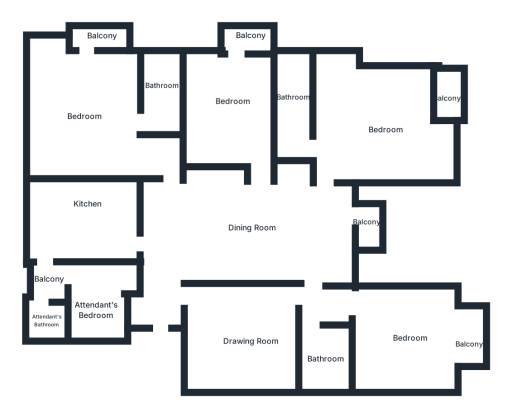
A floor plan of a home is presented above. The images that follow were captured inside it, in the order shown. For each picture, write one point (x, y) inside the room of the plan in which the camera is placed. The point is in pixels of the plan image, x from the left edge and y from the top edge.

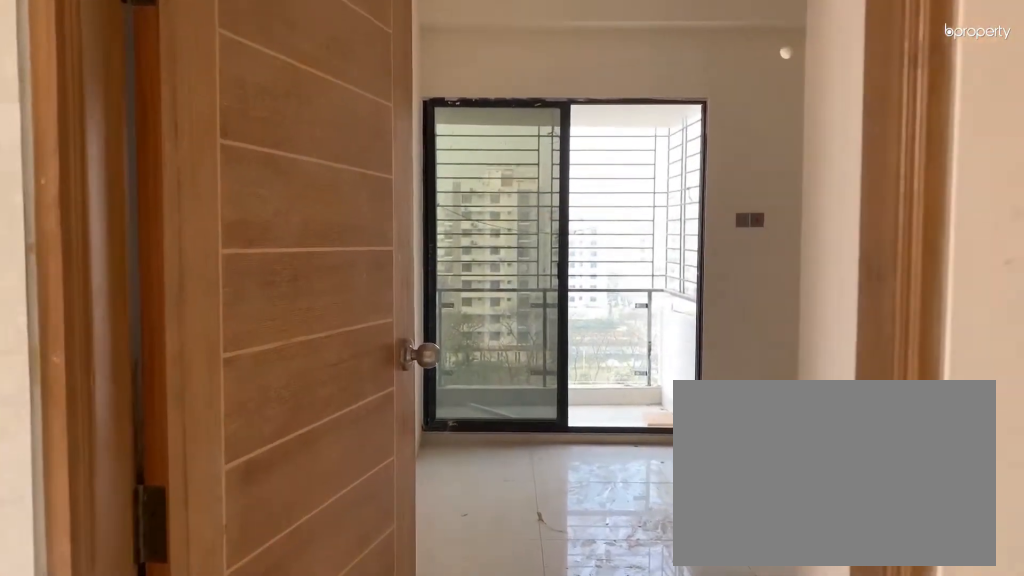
(252, 167)
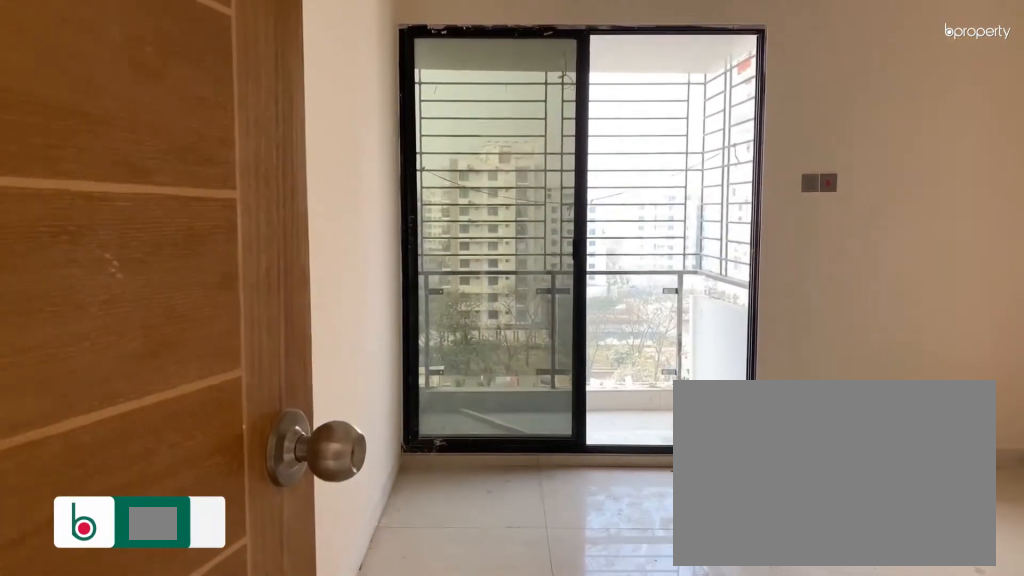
(252, 167)
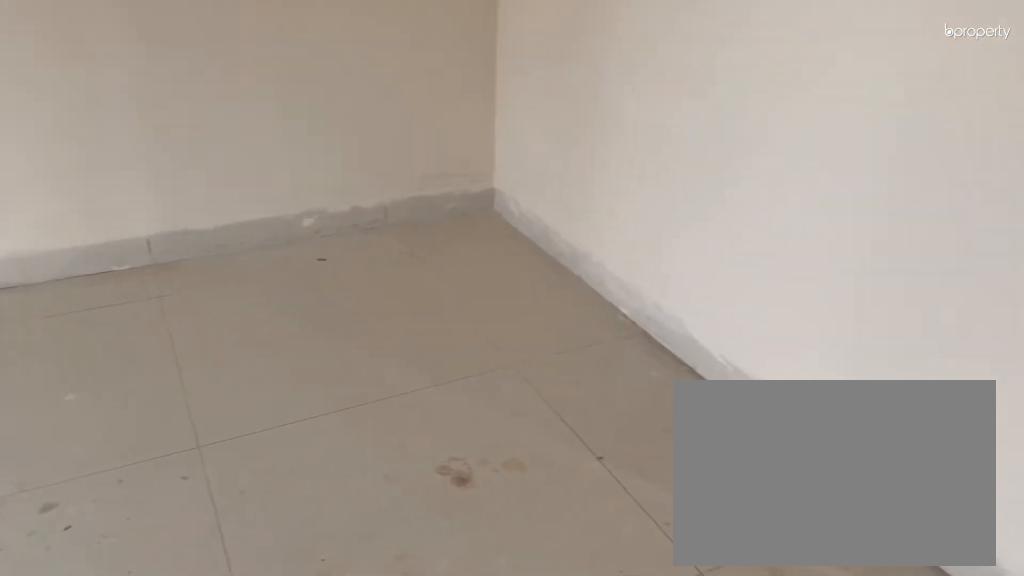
(232, 106)
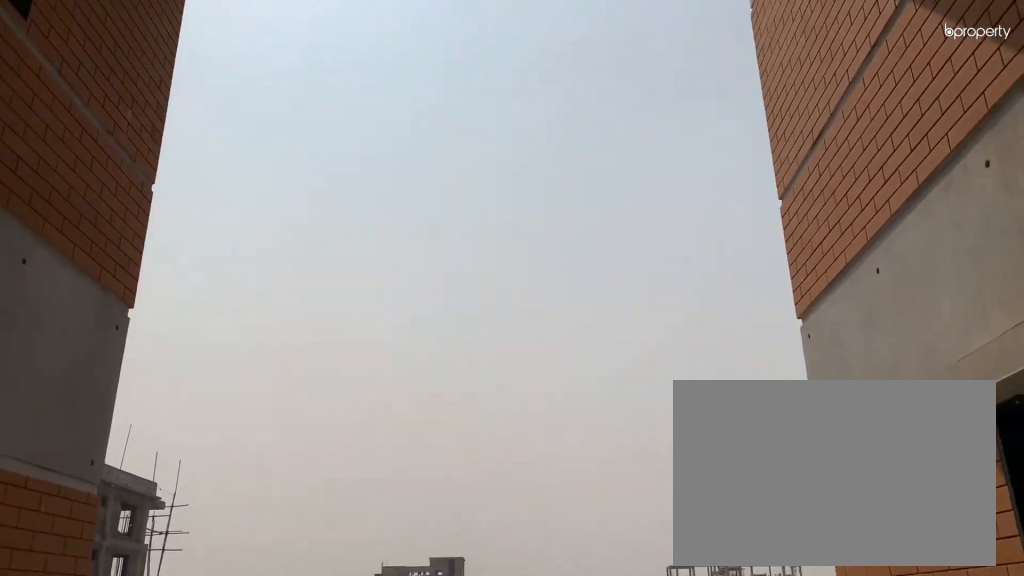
(371, 228)
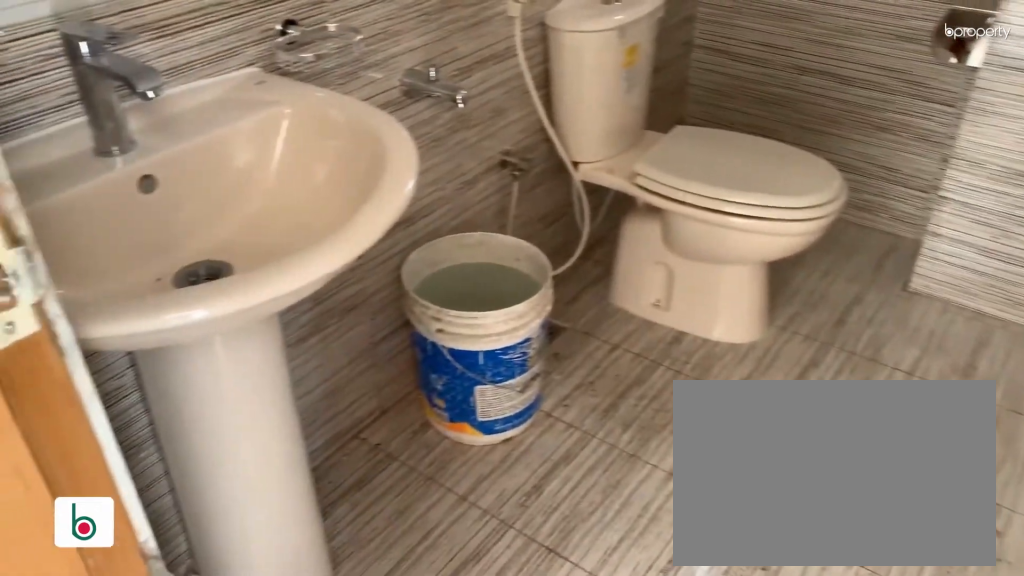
(328, 360)
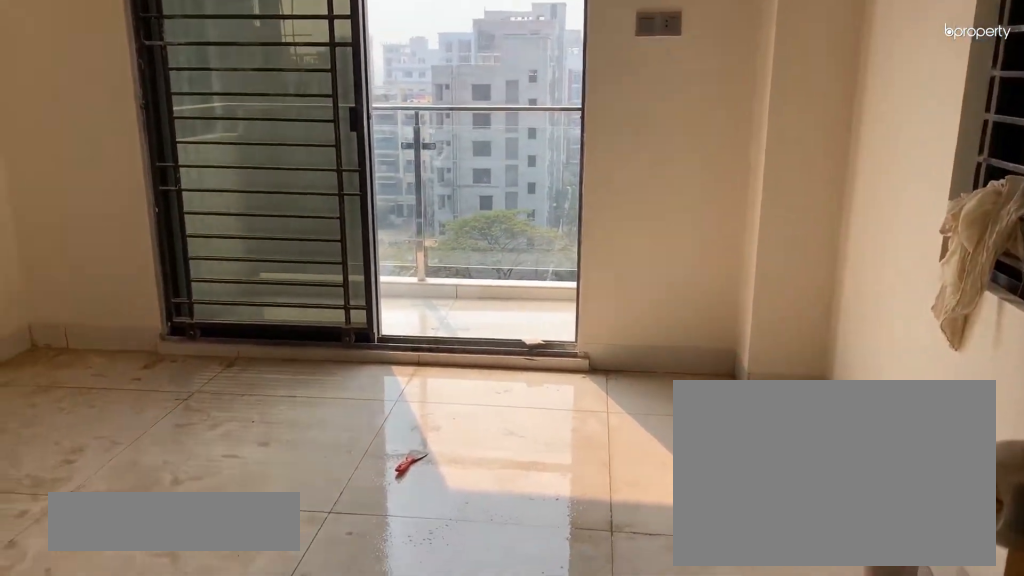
(408, 337)
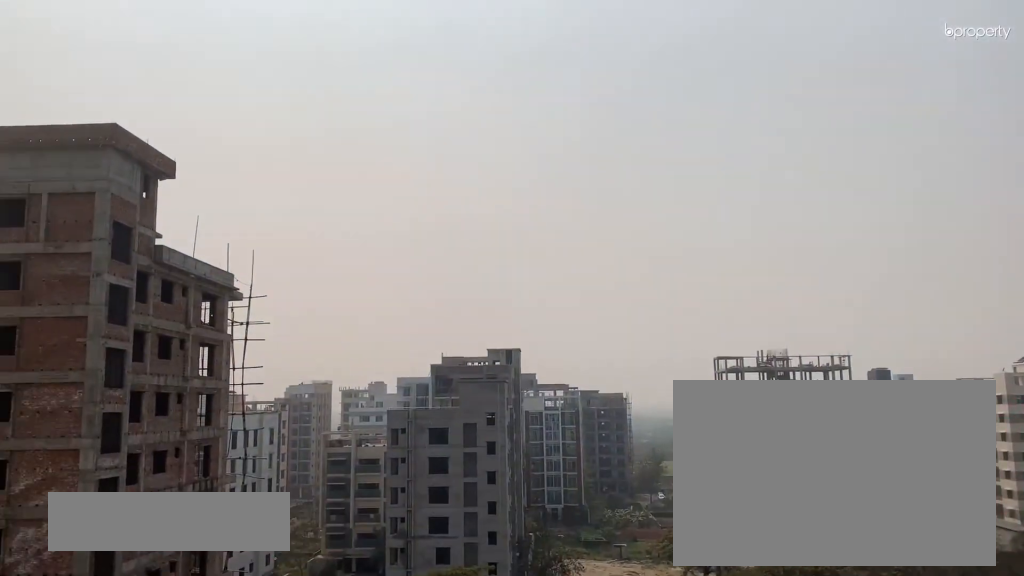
(470, 346)
